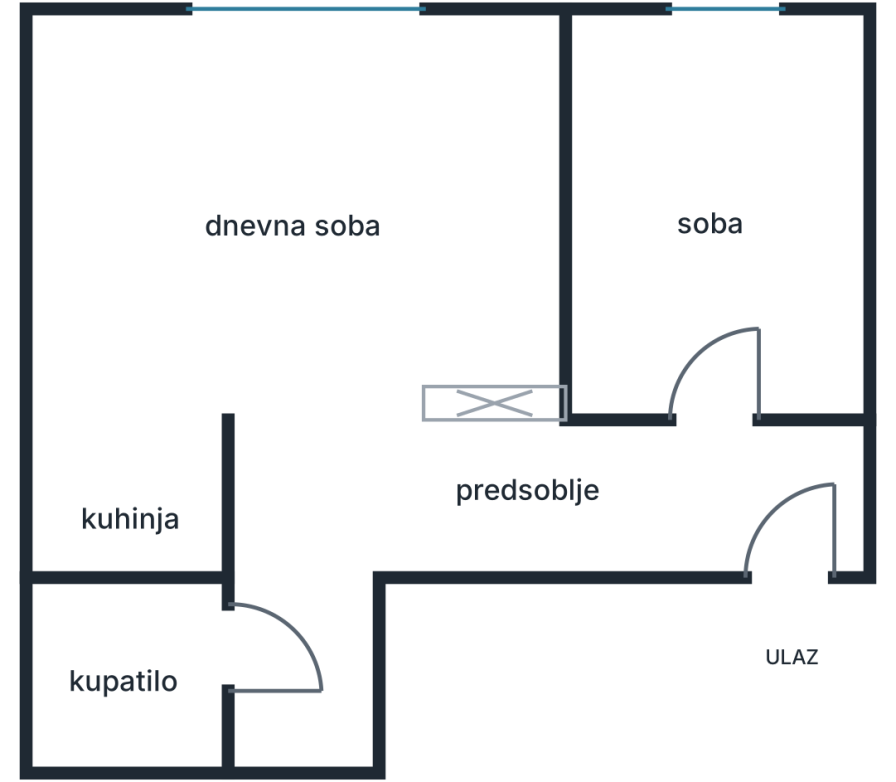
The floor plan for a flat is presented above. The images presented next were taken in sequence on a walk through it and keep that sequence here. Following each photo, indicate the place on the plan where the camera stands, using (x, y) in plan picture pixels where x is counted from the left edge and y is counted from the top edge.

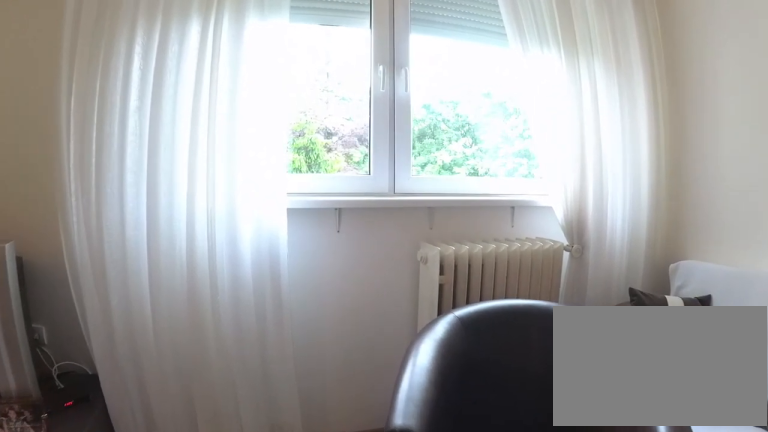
(378, 197)
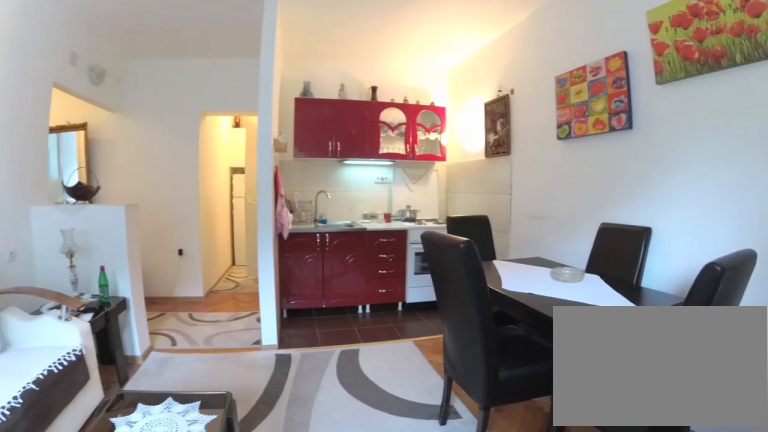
(361, 111)
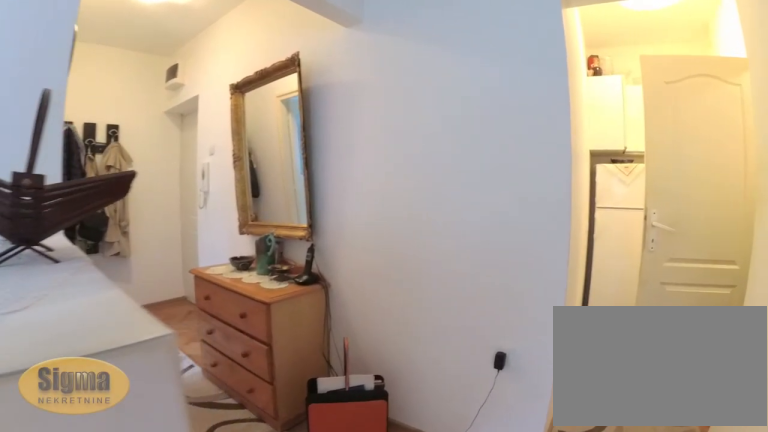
(301, 353)
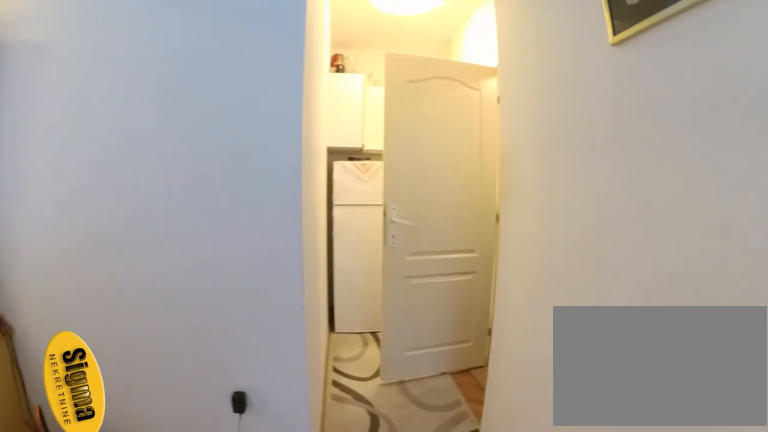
(306, 382)
